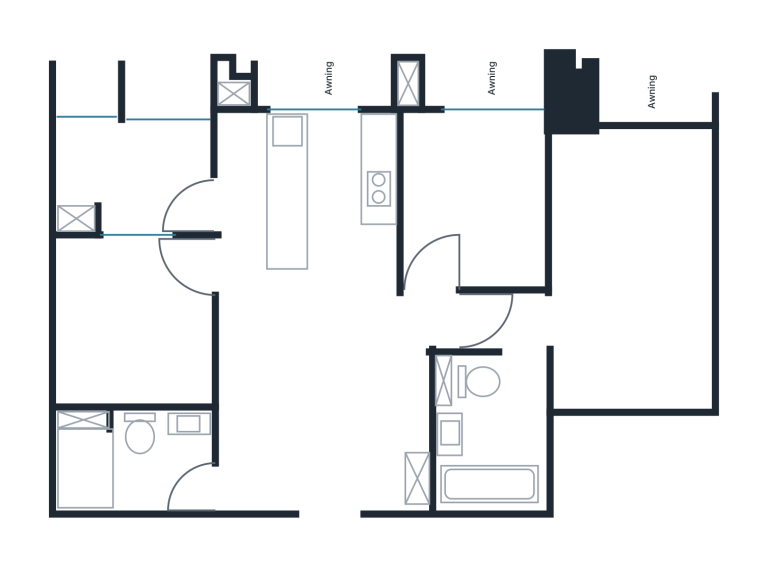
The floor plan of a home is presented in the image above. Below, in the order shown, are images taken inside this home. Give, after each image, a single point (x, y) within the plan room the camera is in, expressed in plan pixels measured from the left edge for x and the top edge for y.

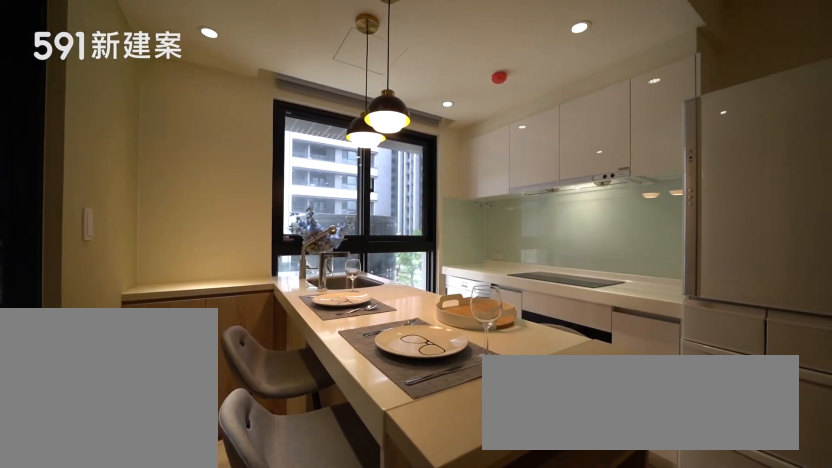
(271, 200)
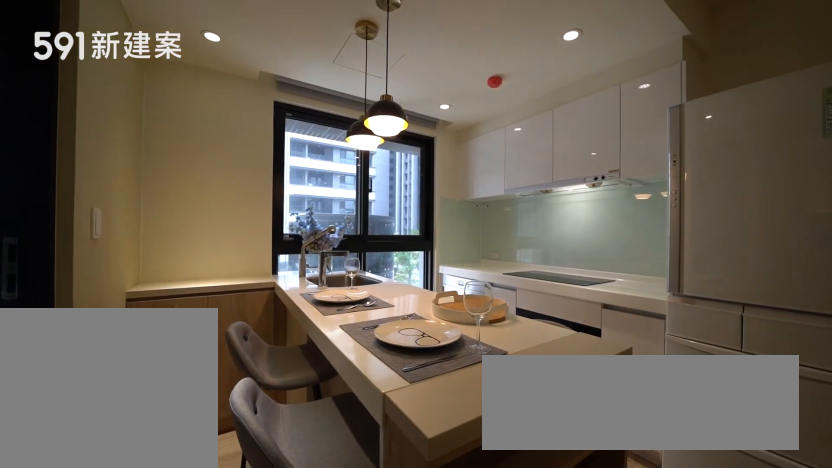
(271, 200)
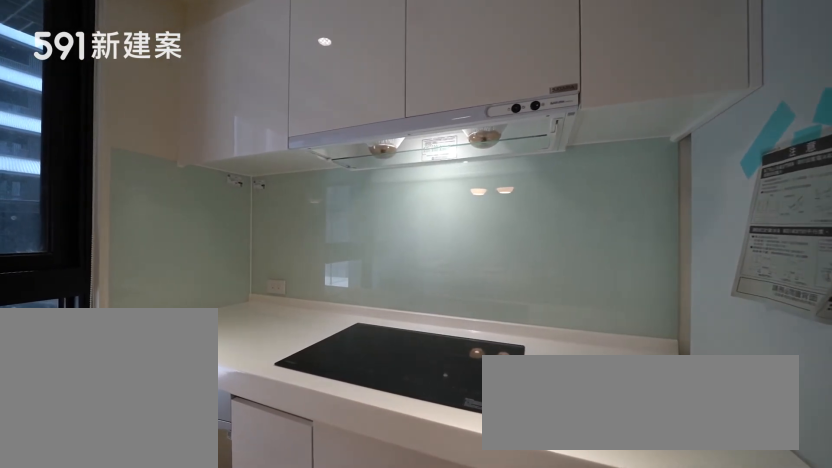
(360, 188)
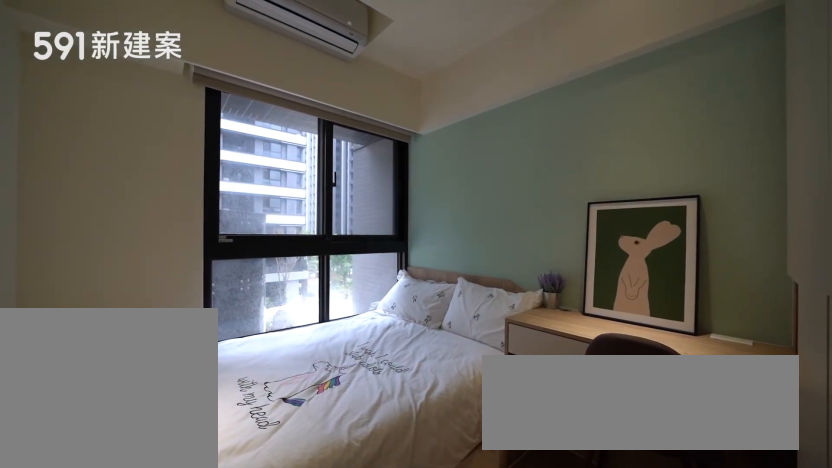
(478, 199)
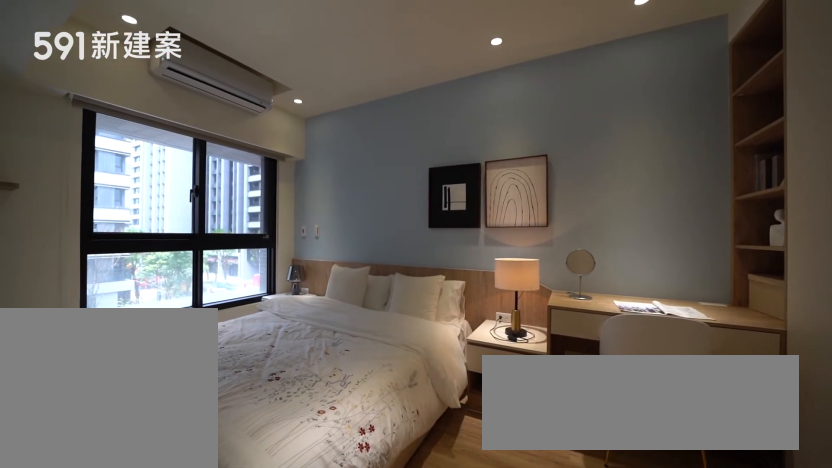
(617, 271)
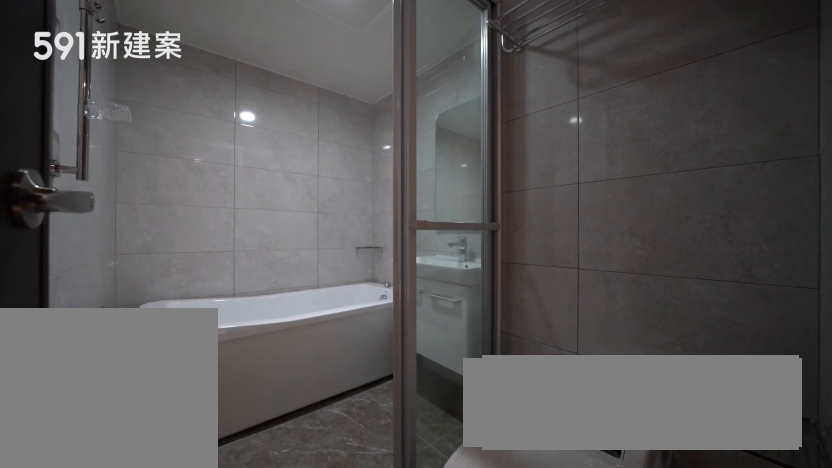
(486, 433)
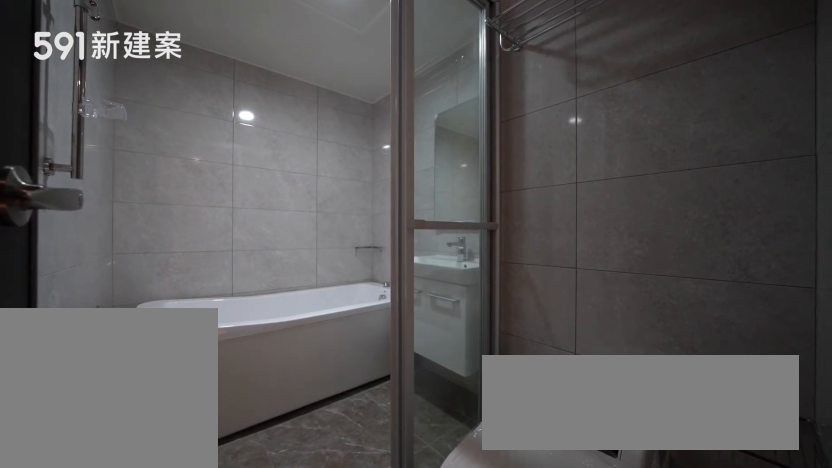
(486, 433)
